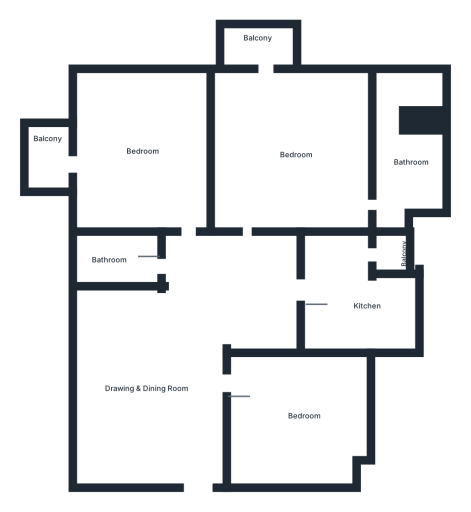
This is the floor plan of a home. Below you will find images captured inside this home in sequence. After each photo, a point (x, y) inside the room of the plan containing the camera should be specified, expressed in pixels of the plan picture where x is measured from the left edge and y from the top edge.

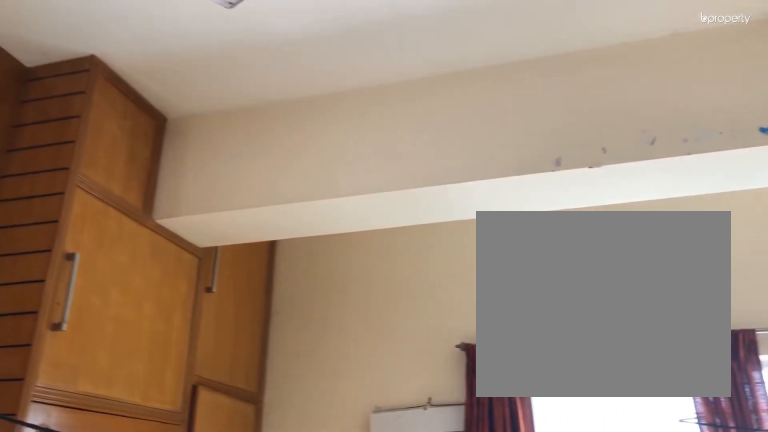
(149, 149)
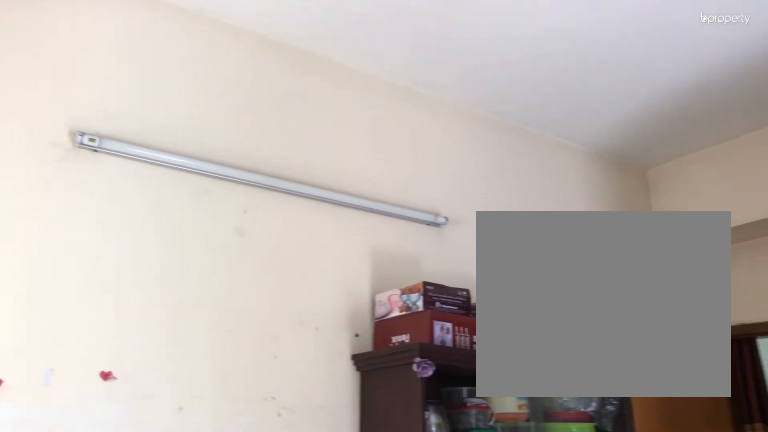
(149, 149)
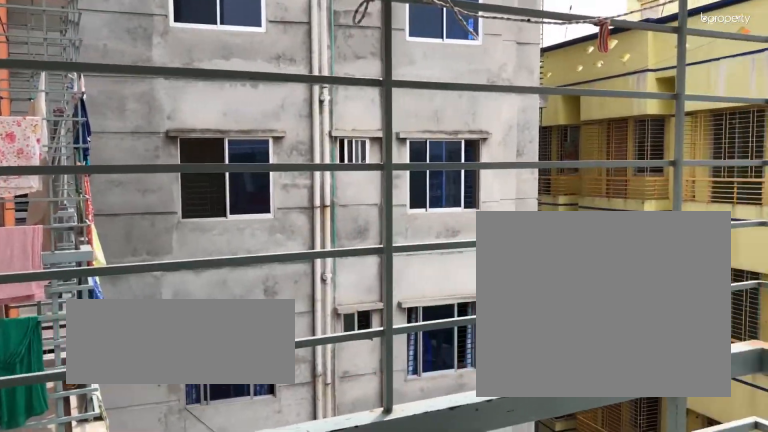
(51, 159)
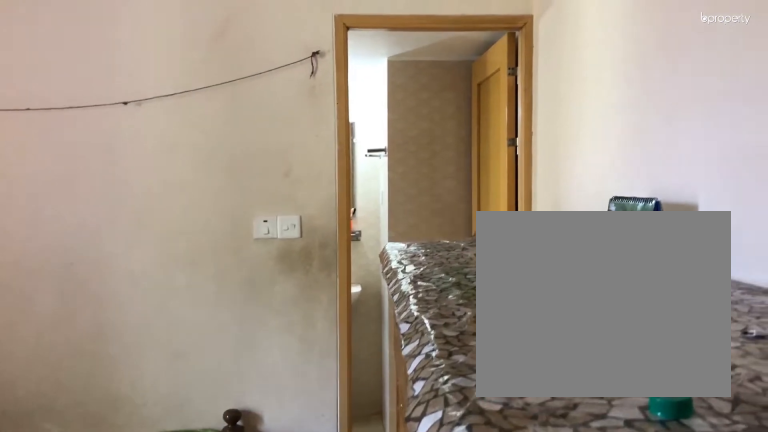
(288, 151)
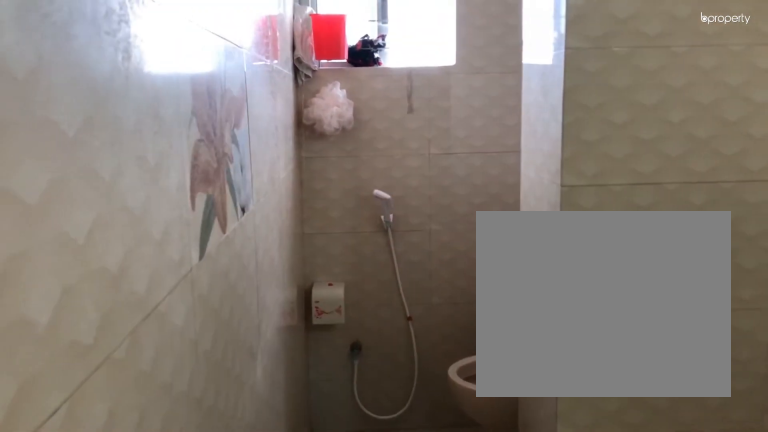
(398, 162)
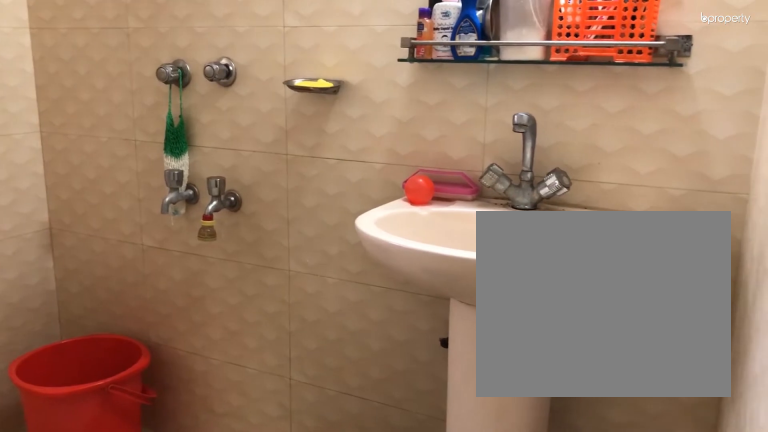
(409, 163)
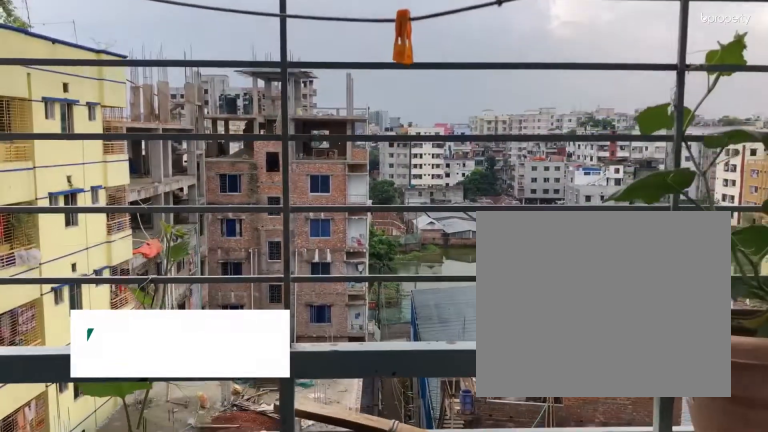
(257, 49)
